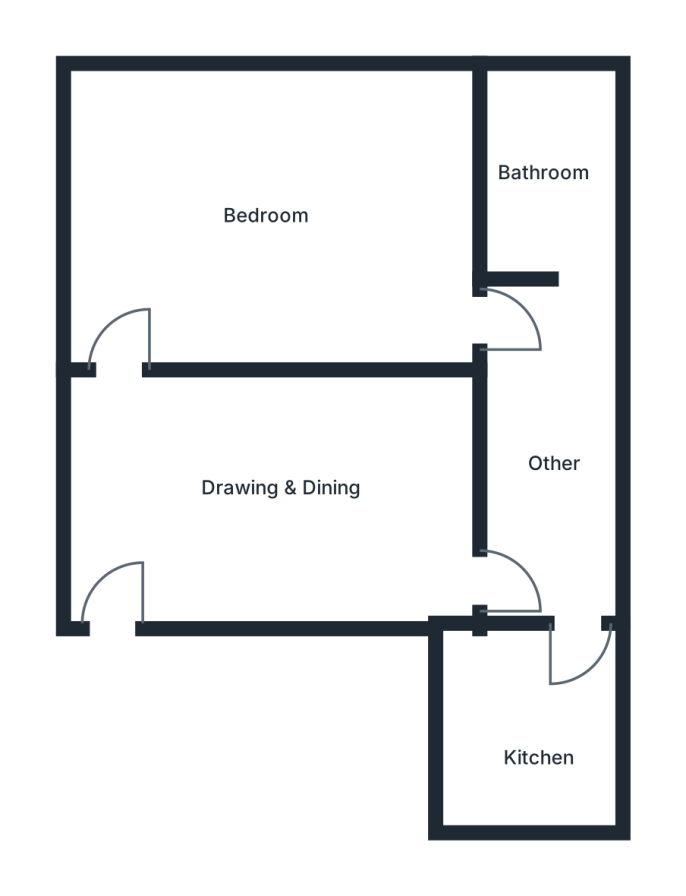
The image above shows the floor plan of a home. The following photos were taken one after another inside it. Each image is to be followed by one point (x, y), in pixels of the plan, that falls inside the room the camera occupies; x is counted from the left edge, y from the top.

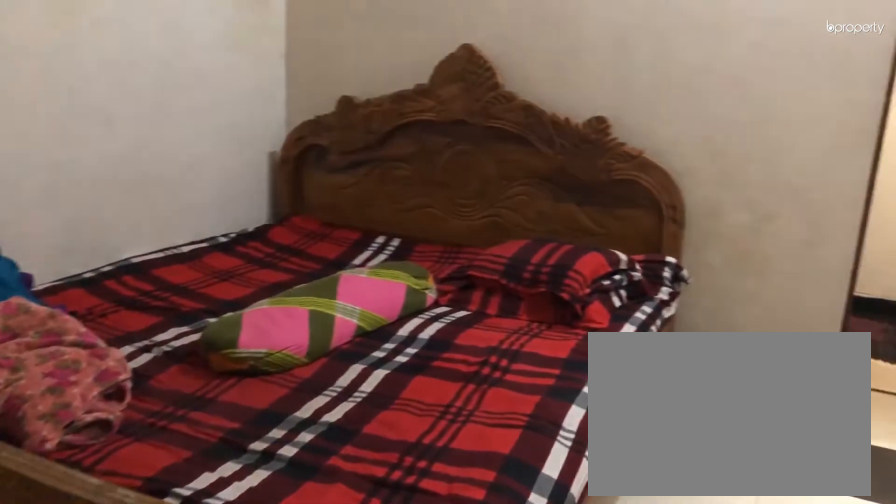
(275, 238)
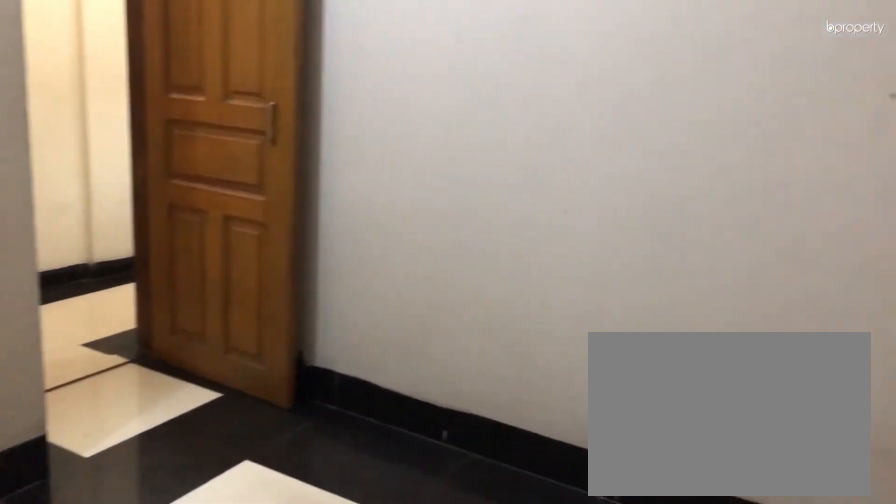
(275, 238)
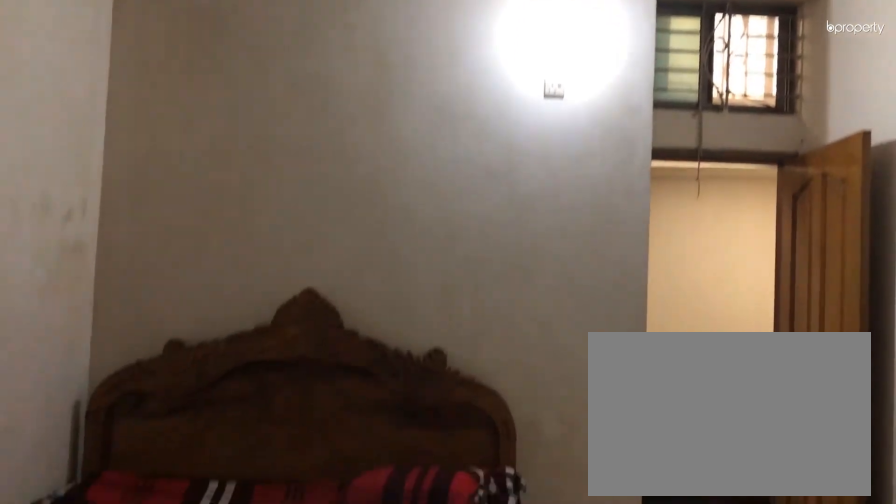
(276, 238)
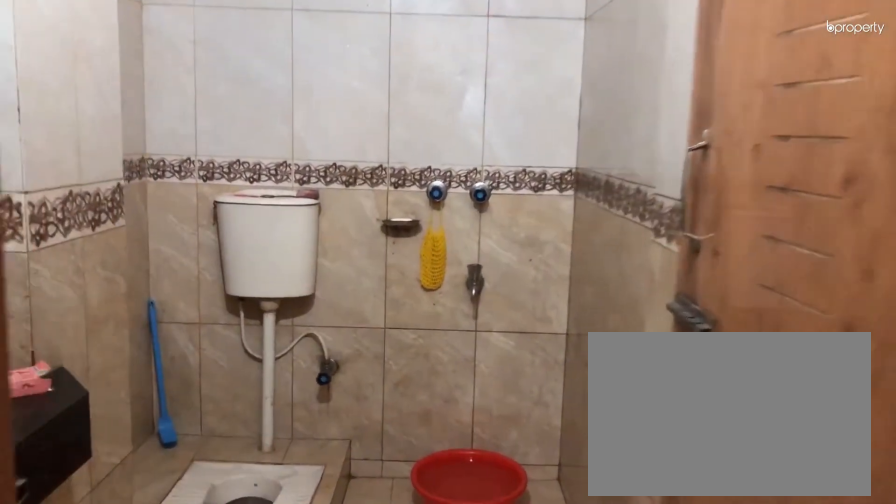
(547, 193)
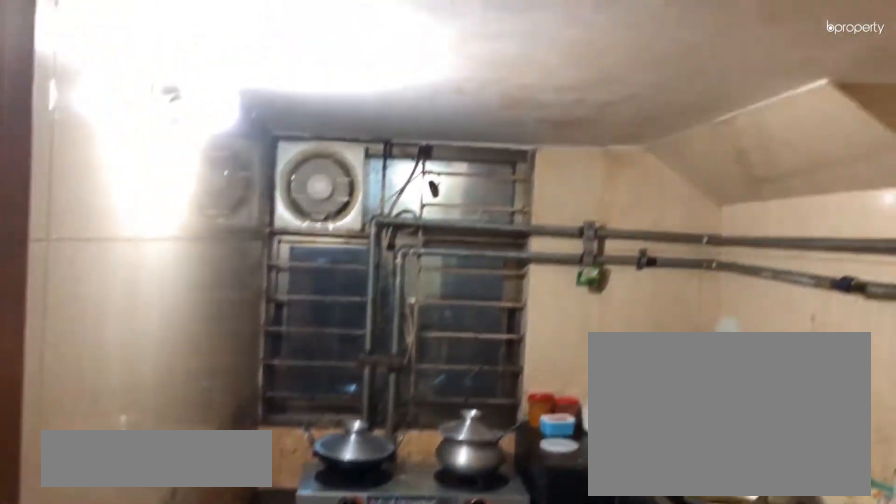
(520, 746)
